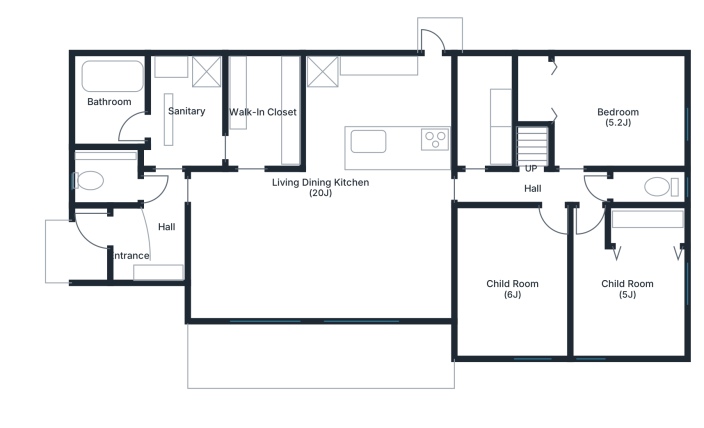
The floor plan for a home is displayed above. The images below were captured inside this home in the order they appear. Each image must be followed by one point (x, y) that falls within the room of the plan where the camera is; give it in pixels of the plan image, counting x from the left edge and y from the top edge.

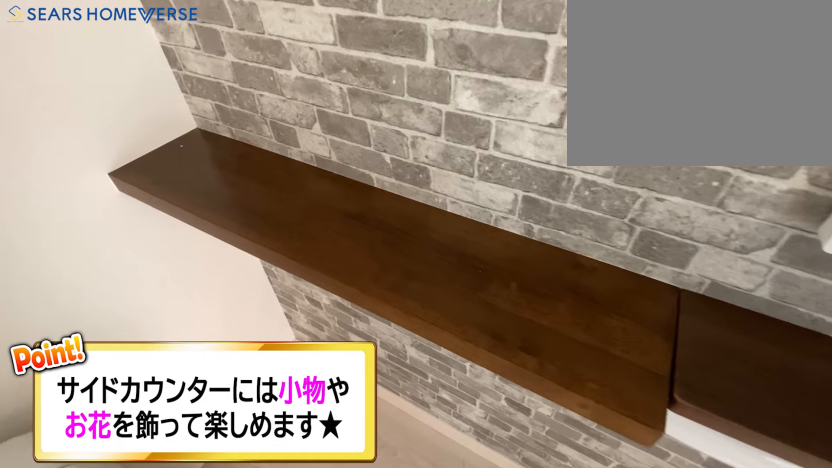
(113, 181)
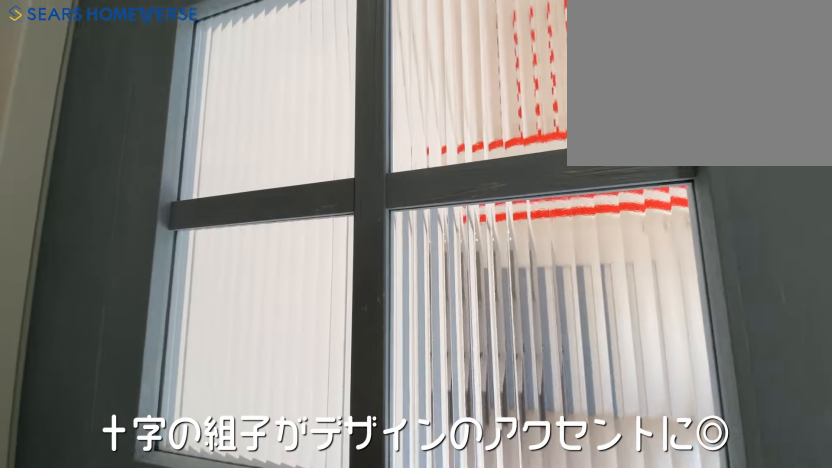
(323, 243)
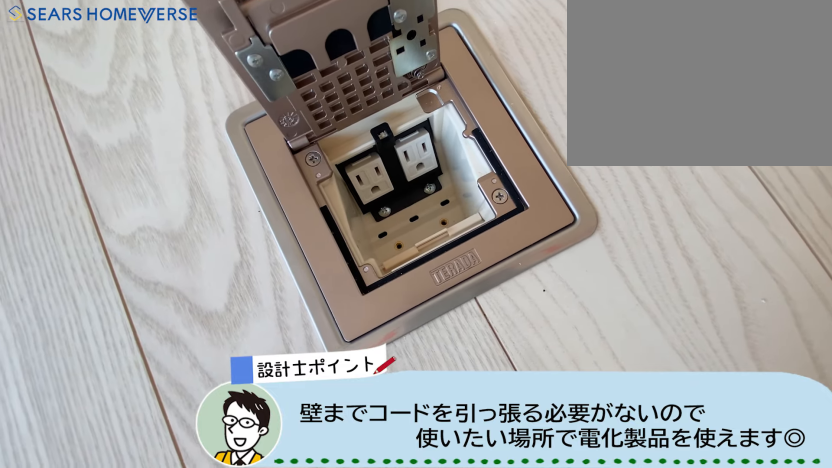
(322, 244)
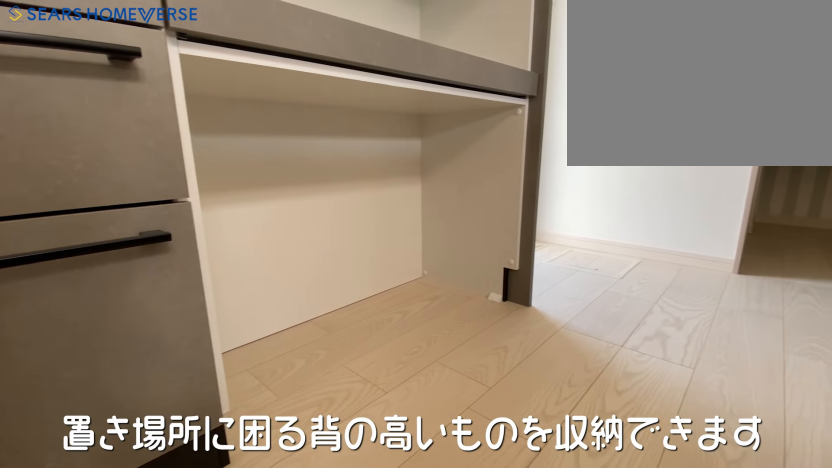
(387, 104)
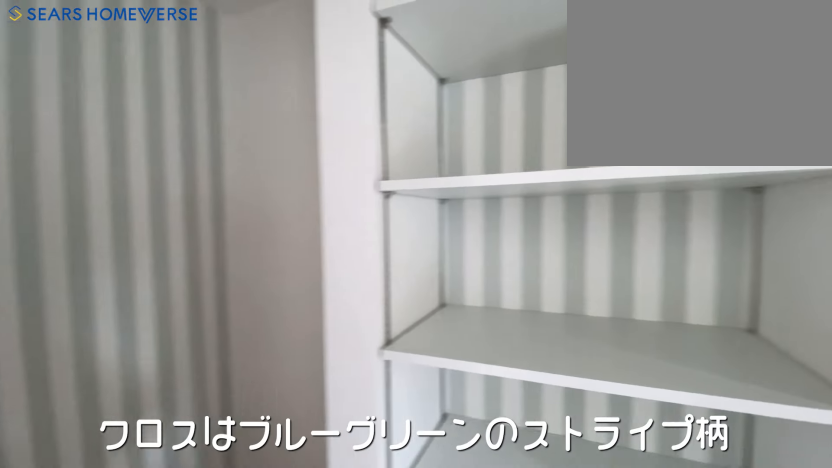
(482, 110)
